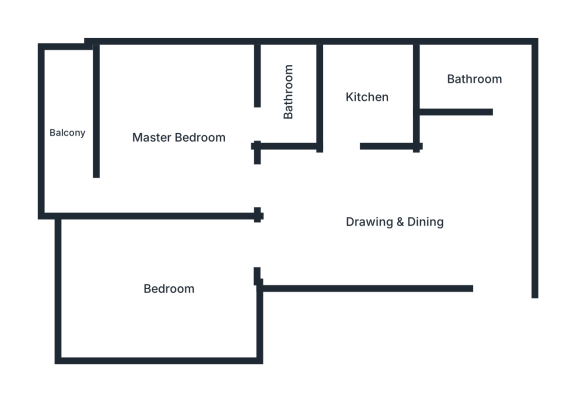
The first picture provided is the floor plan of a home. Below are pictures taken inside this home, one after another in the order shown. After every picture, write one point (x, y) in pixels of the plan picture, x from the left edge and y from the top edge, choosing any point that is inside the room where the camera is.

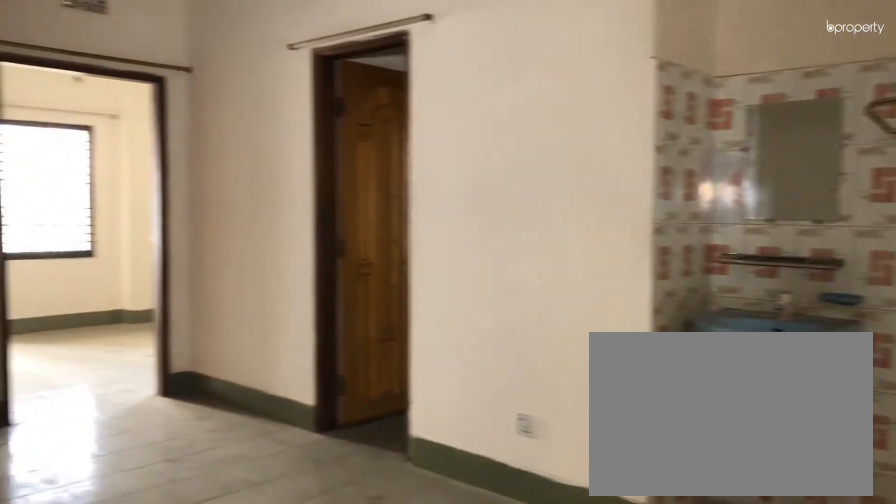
(395, 226)
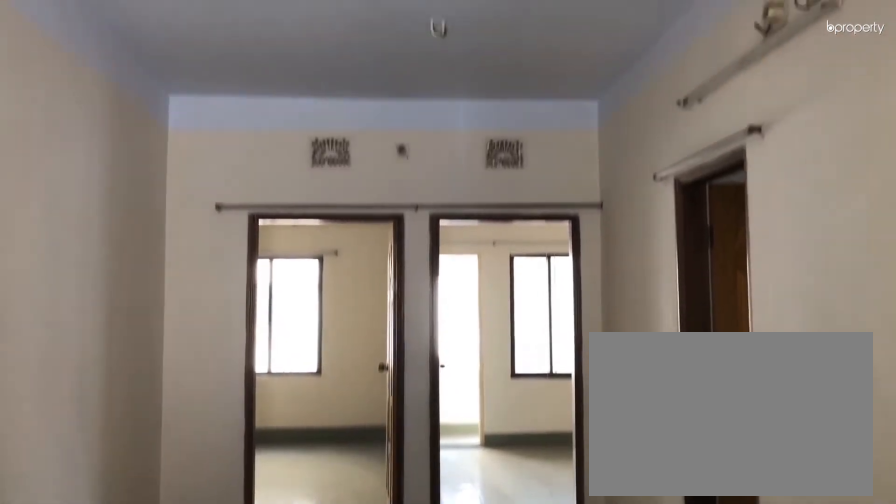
(395, 226)
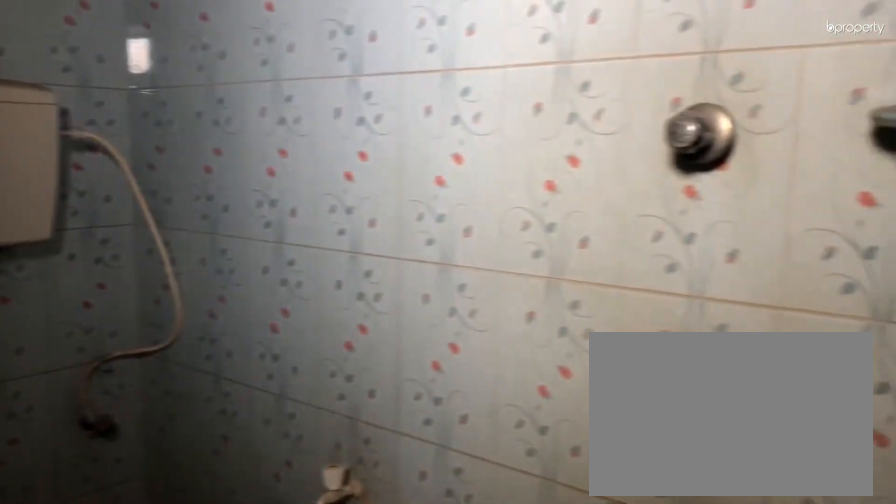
(473, 79)
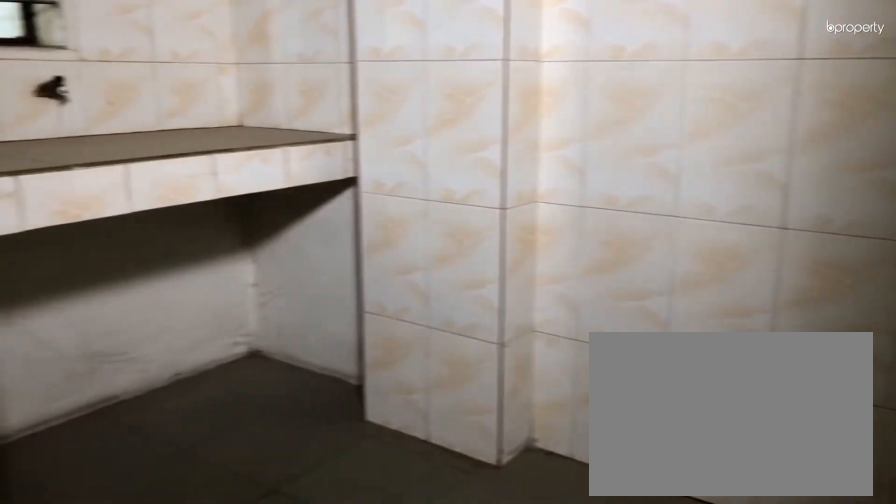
(367, 92)
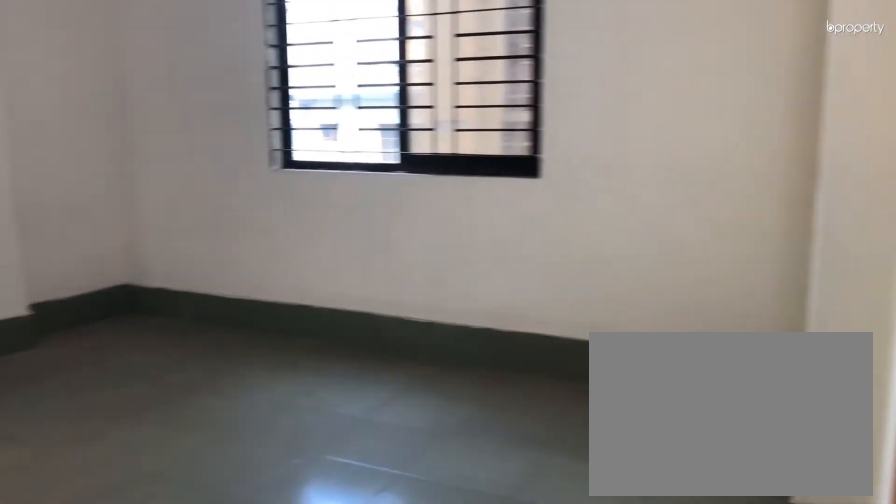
(175, 142)
